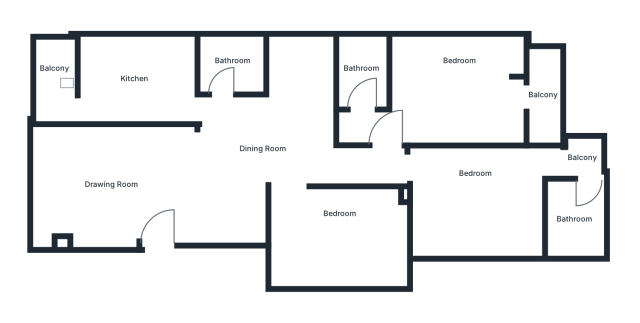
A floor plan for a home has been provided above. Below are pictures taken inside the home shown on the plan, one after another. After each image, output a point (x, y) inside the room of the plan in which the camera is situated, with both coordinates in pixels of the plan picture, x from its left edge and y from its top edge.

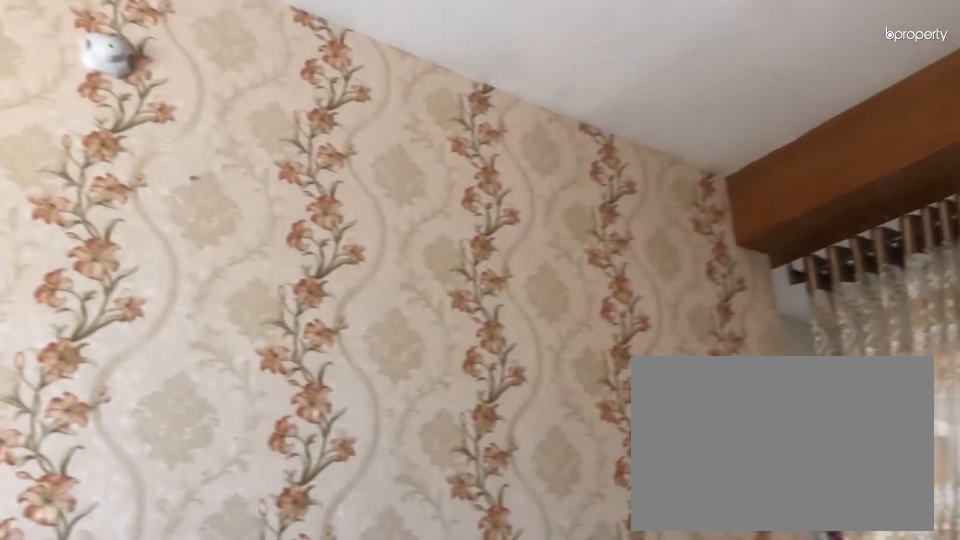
(114, 187)
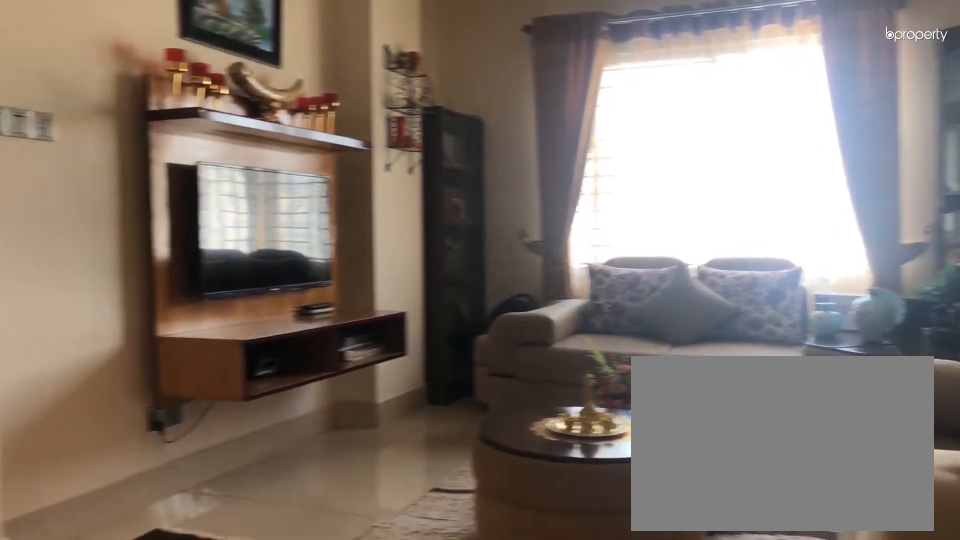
(114, 187)
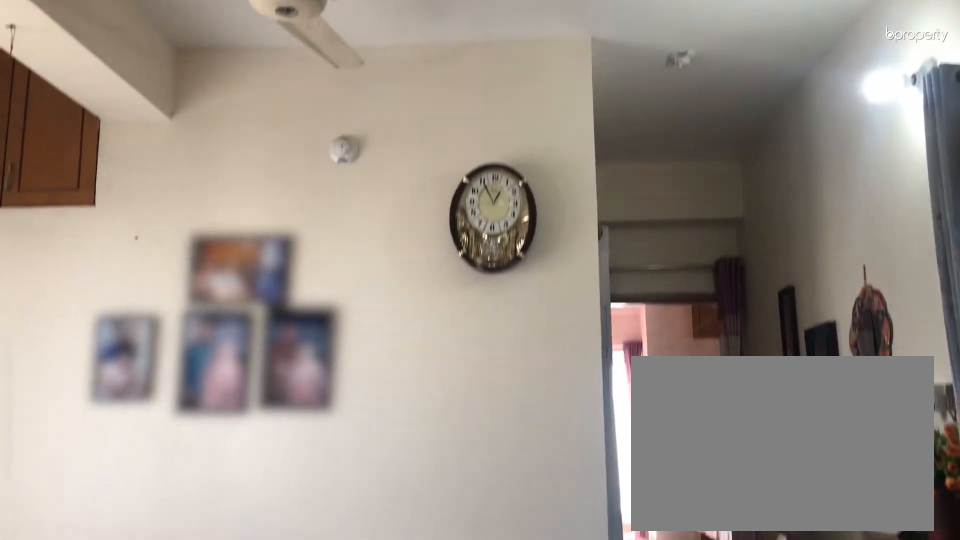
(261, 147)
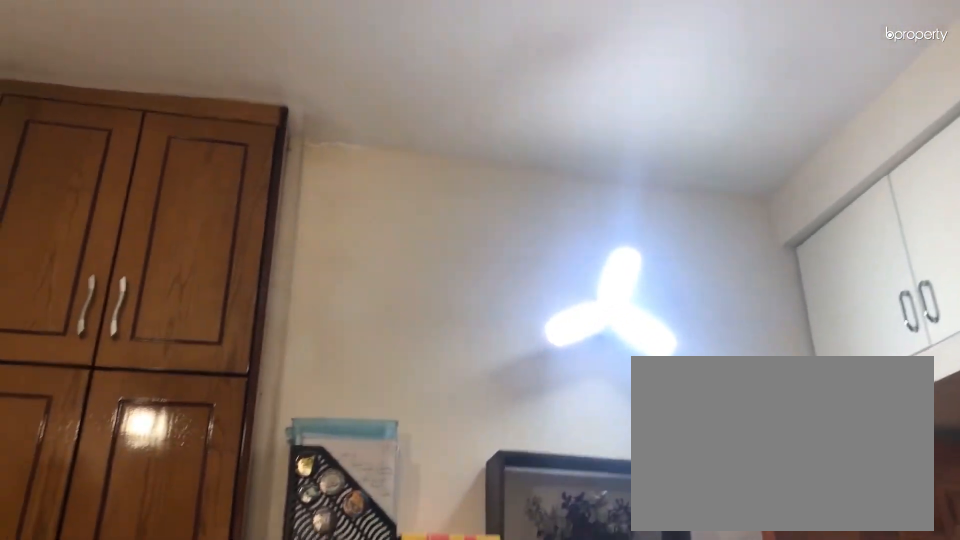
(341, 239)
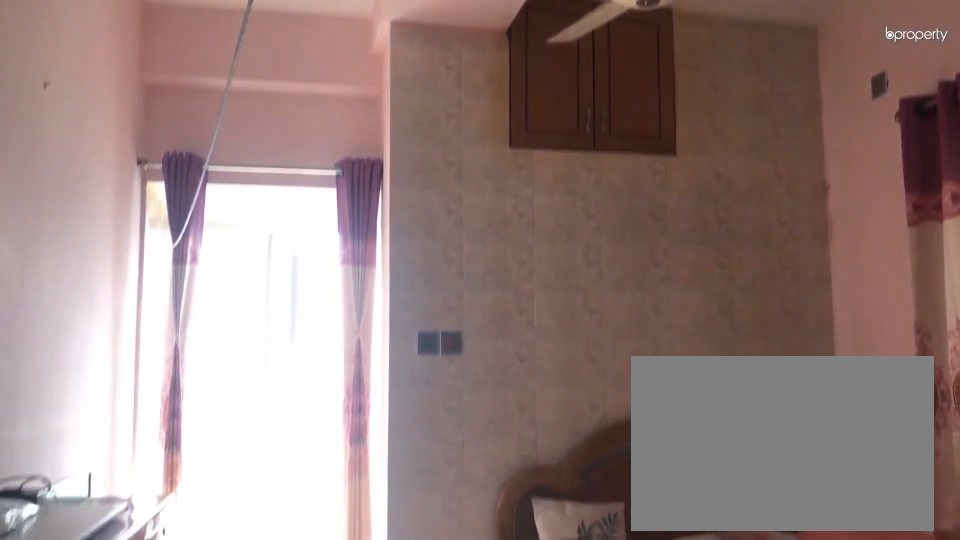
(475, 206)
